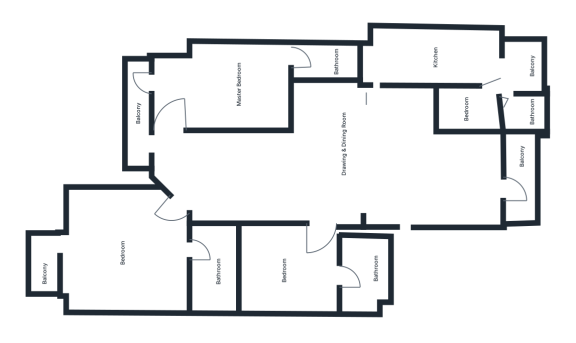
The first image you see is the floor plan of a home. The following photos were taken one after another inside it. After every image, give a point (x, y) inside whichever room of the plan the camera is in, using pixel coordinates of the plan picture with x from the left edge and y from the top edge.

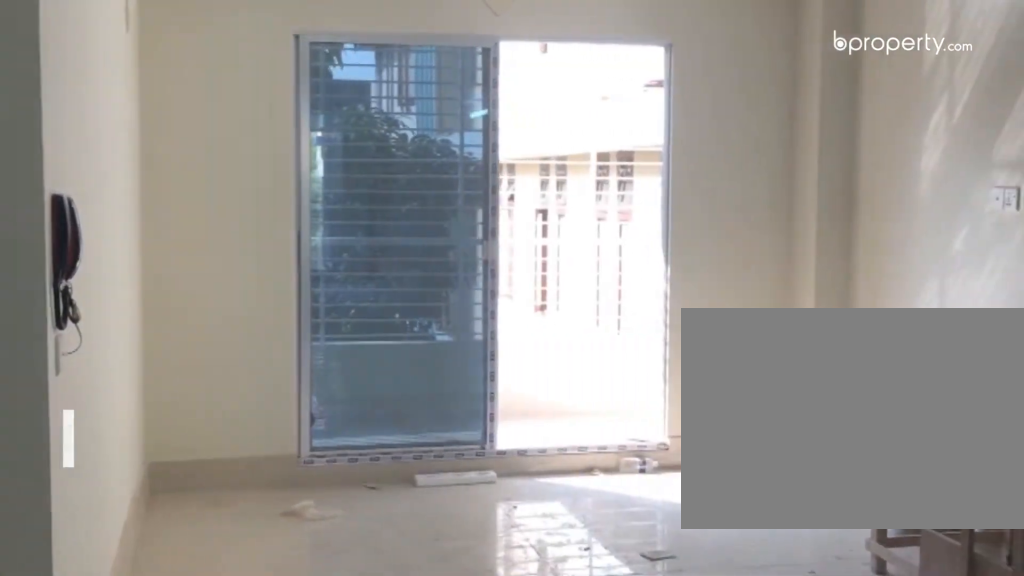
(364, 155)
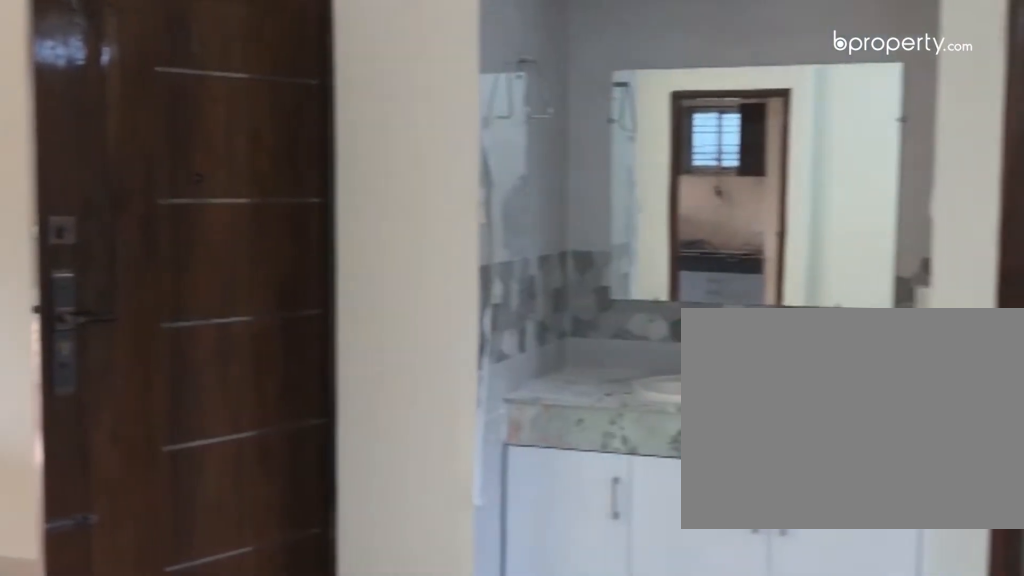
(364, 155)
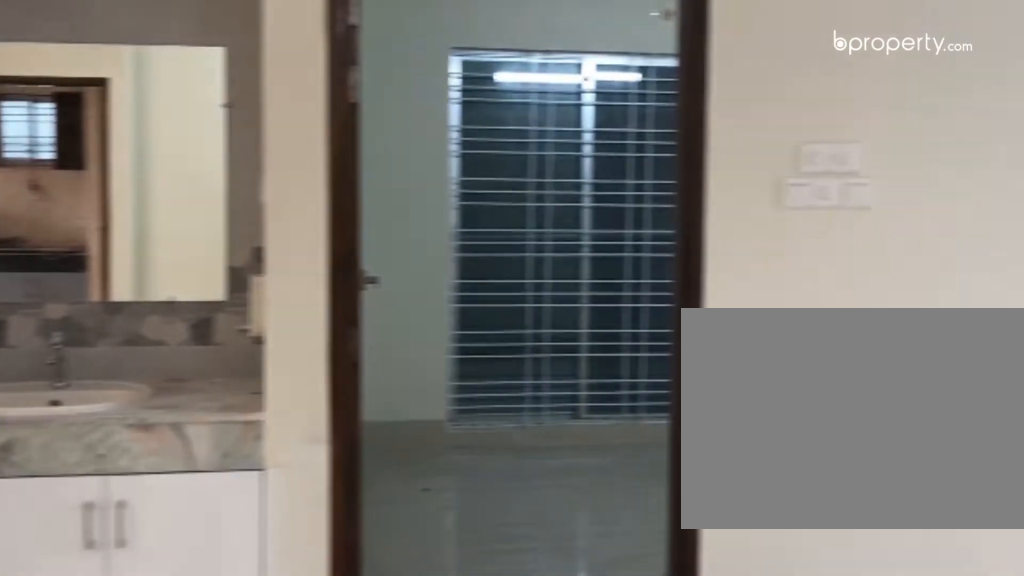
(364, 155)
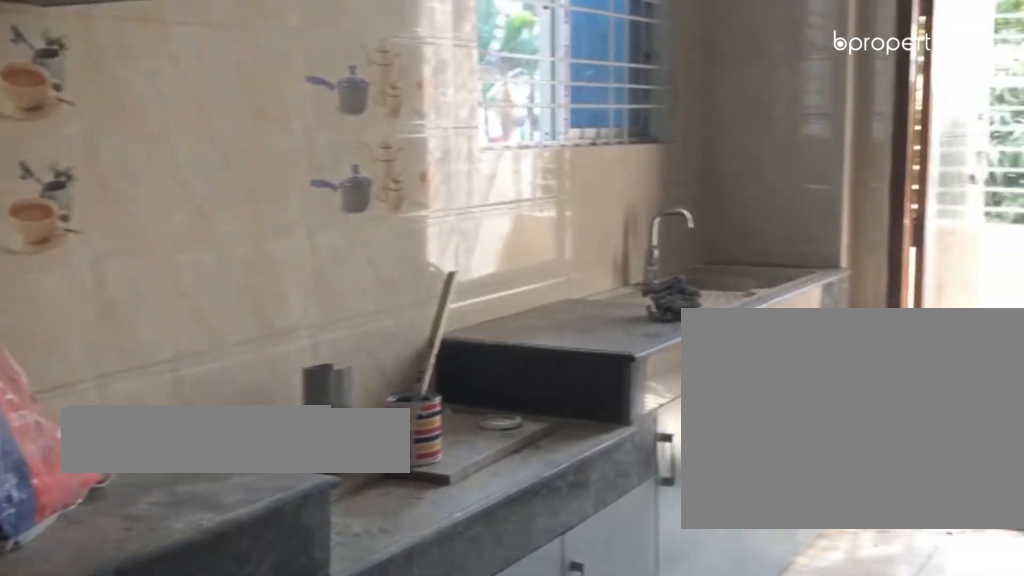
(410, 57)
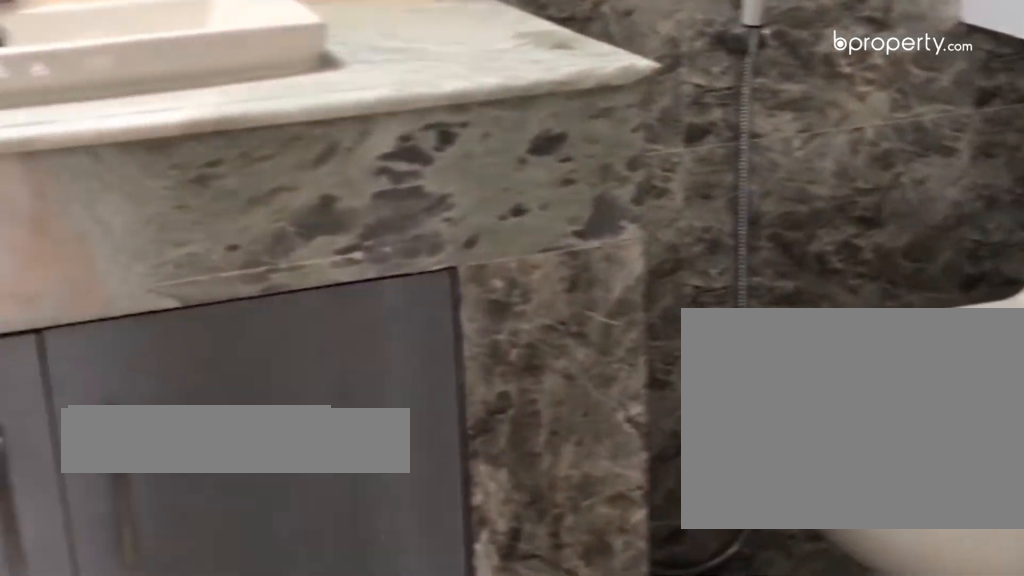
(211, 260)
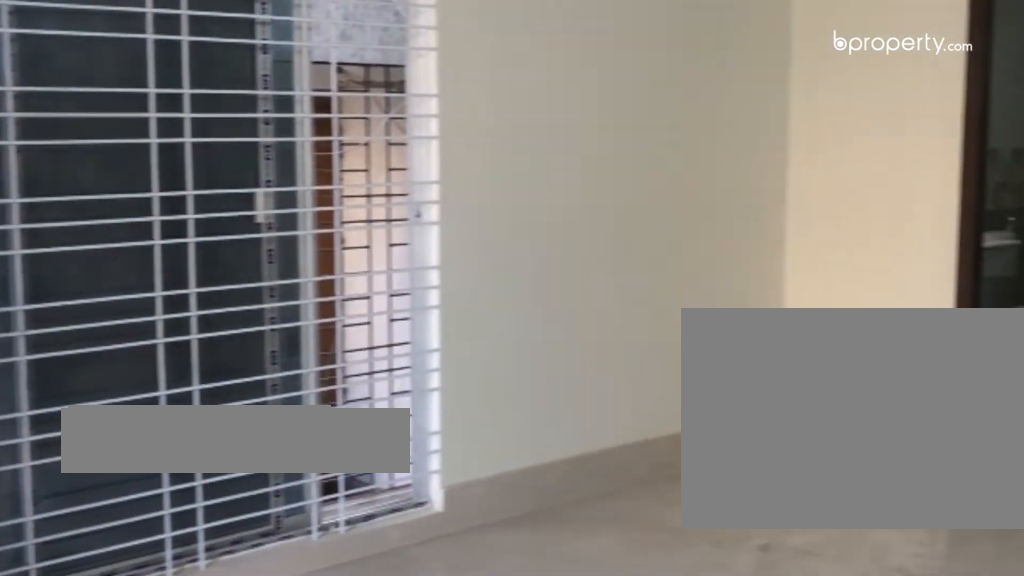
(231, 75)
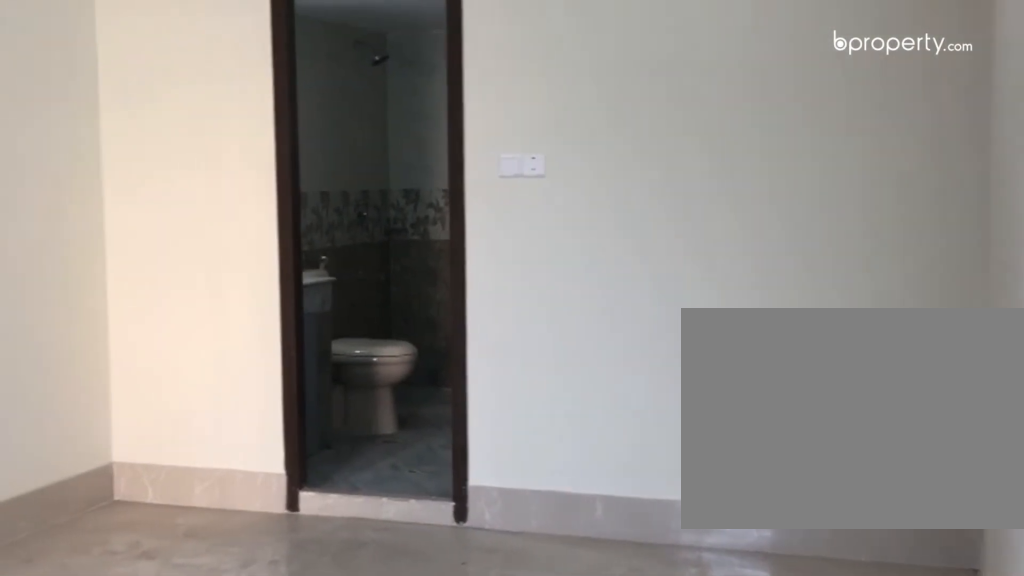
(231, 75)
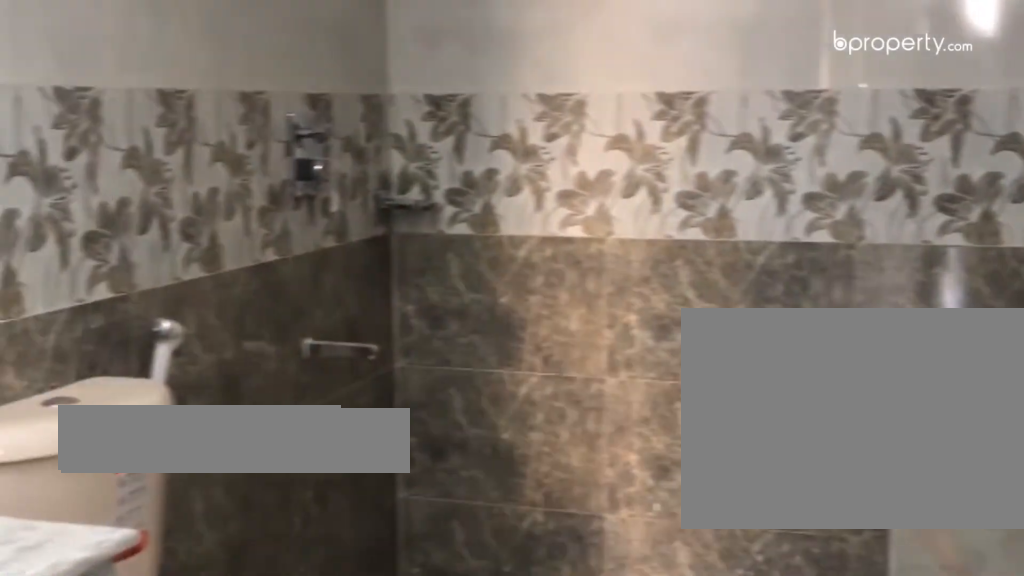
(332, 63)
